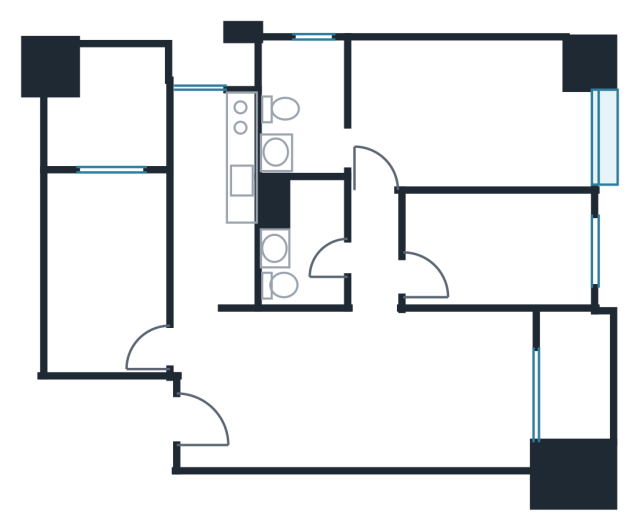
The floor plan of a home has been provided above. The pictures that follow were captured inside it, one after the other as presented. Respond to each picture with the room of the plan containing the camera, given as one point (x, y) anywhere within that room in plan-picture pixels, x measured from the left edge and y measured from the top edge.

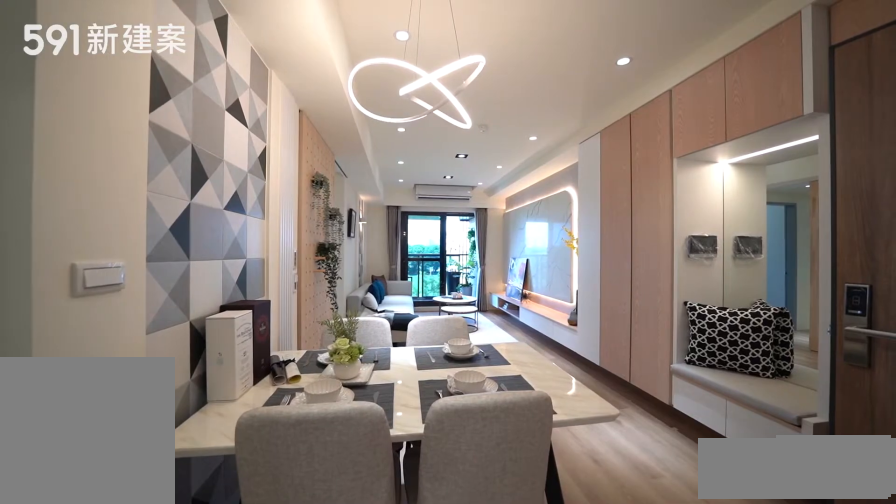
(286, 390)
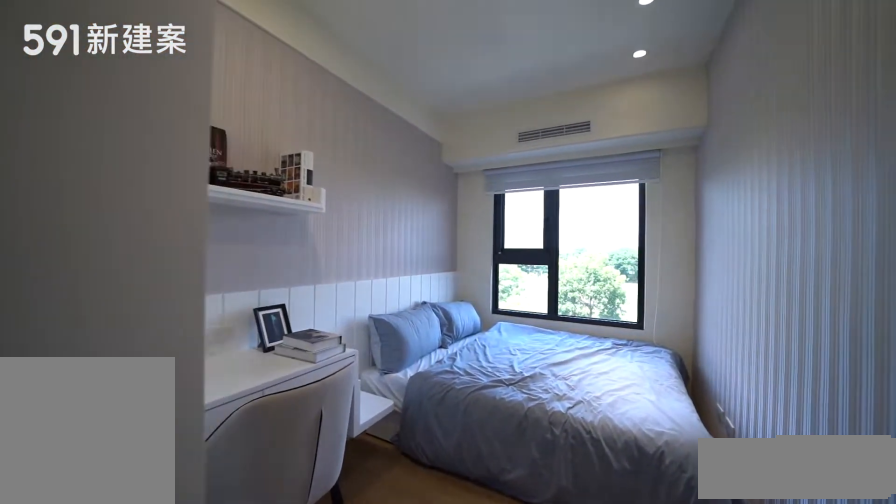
(503, 246)
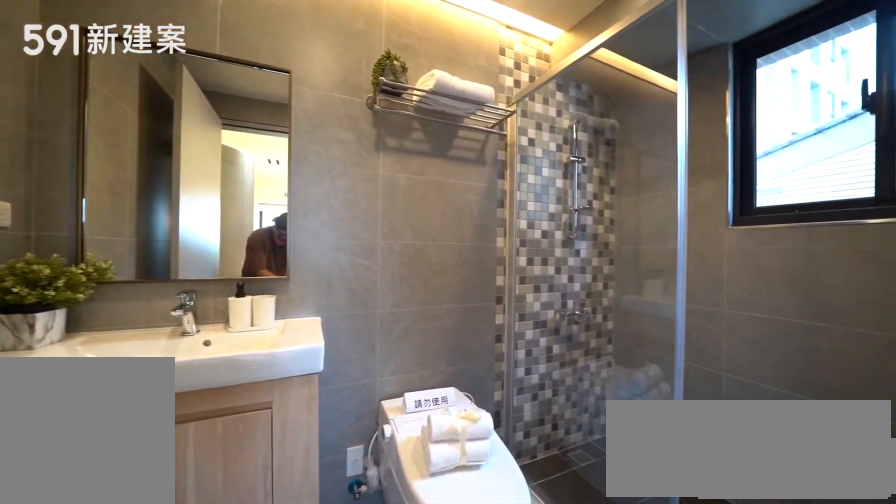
(303, 100)
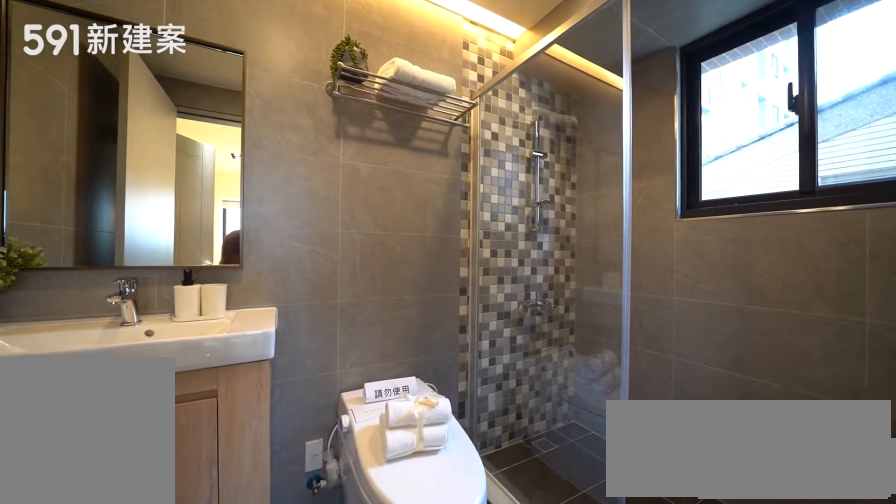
(303, 100)
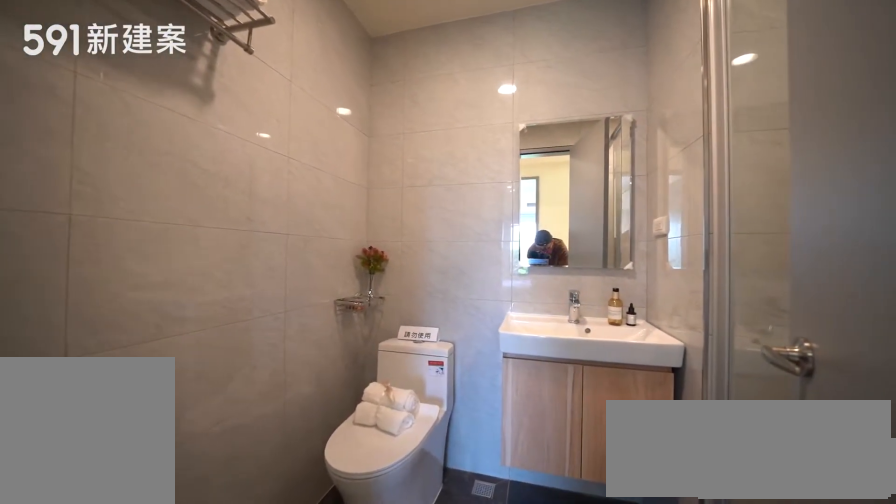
(299, 239)
